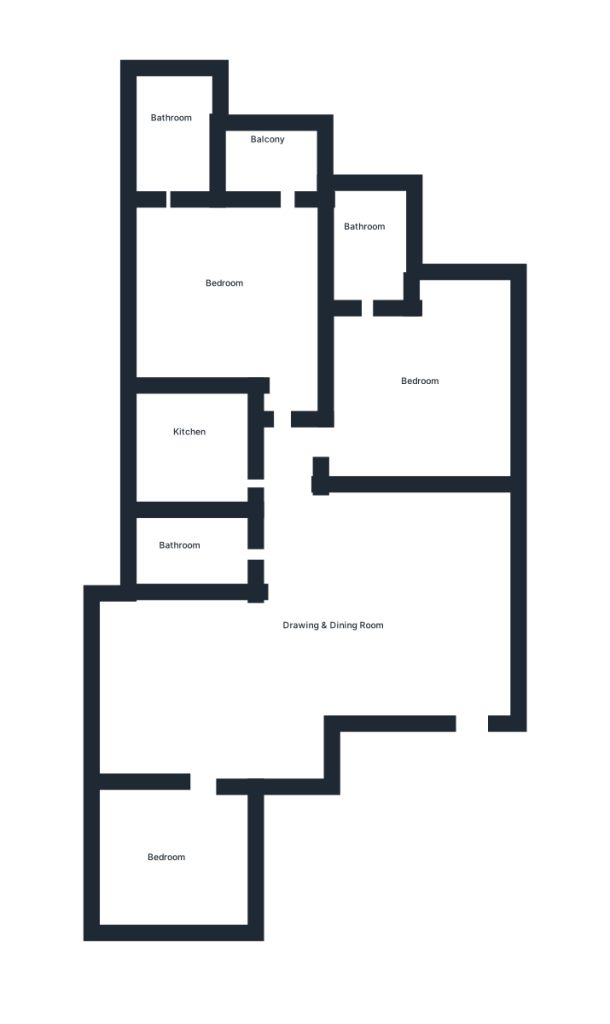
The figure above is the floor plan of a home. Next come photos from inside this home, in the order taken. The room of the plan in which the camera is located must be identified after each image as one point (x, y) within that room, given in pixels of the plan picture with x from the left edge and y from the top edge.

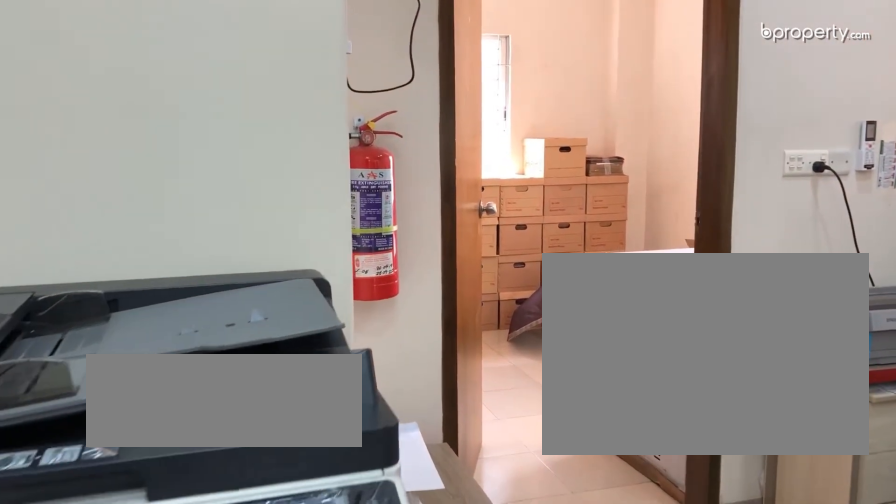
(341, 608)
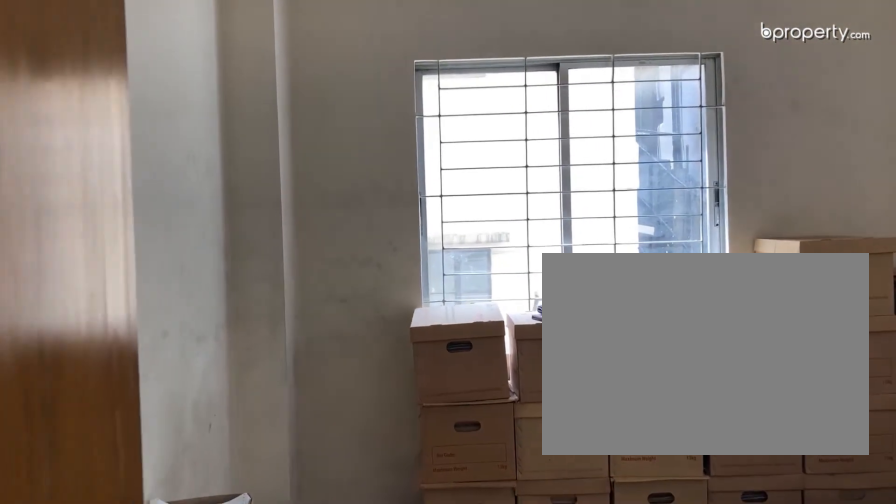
(183, 856)
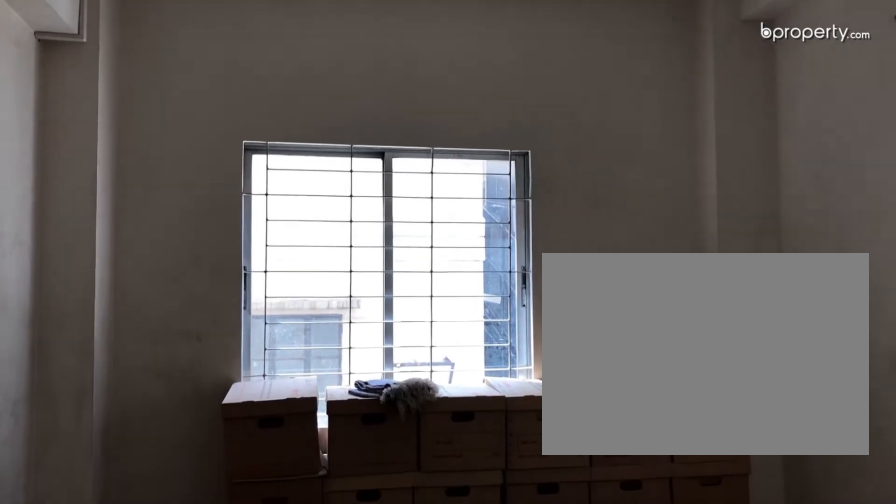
(183, 856)
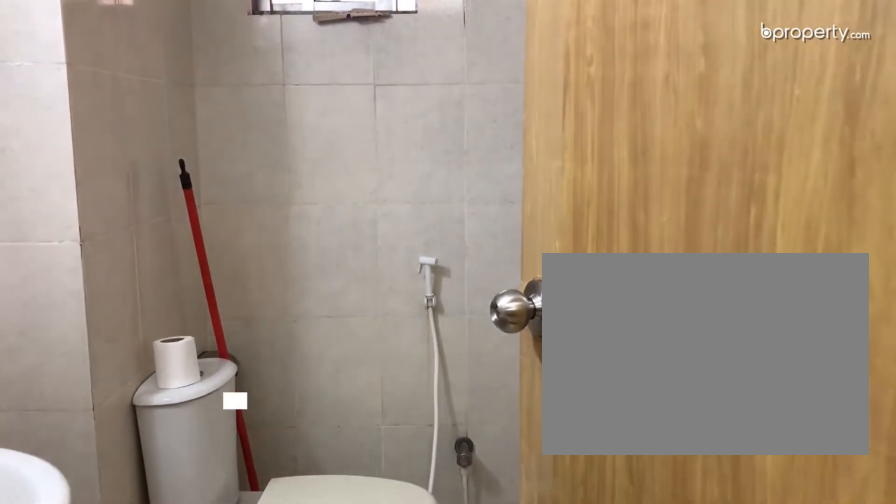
(281, 546)
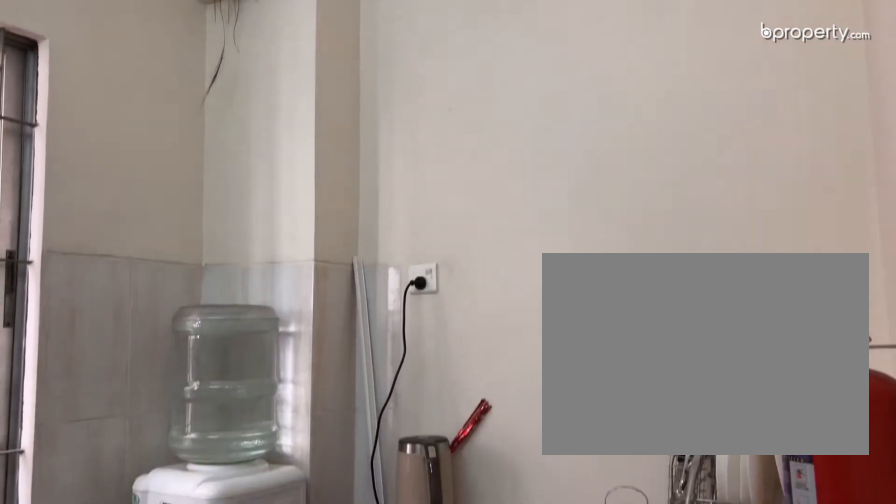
(200, 442)
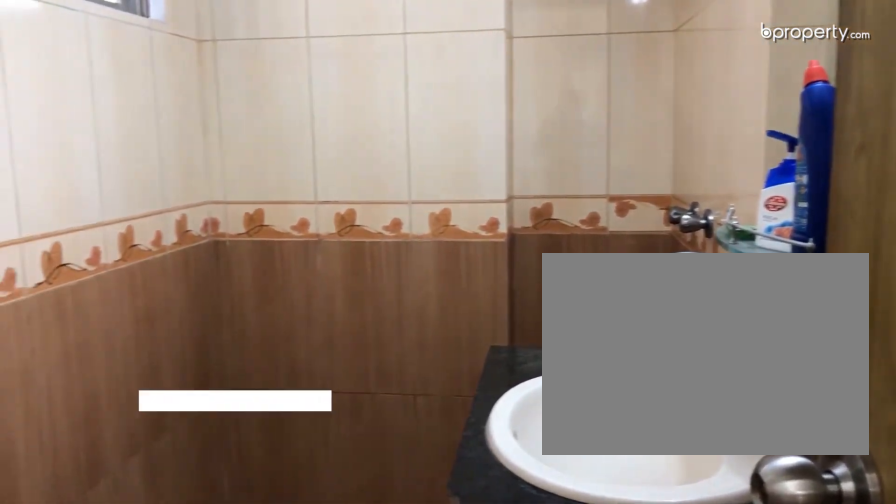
(177, 120)
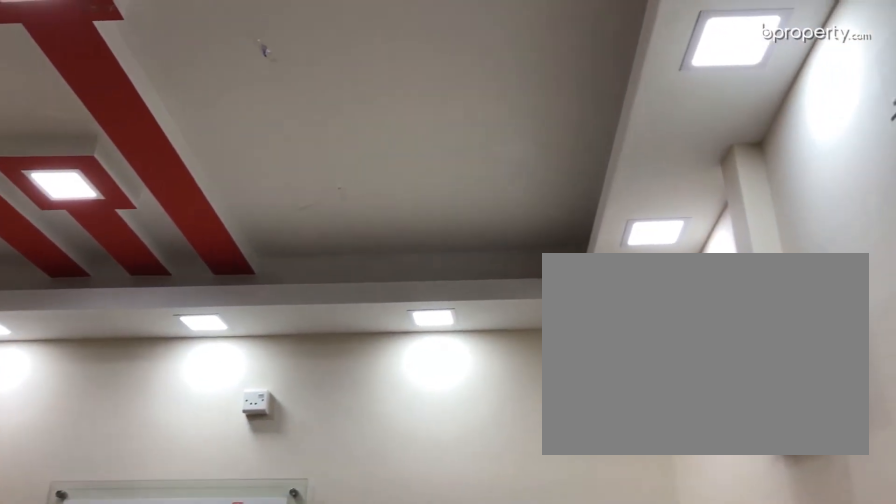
(422, 373)
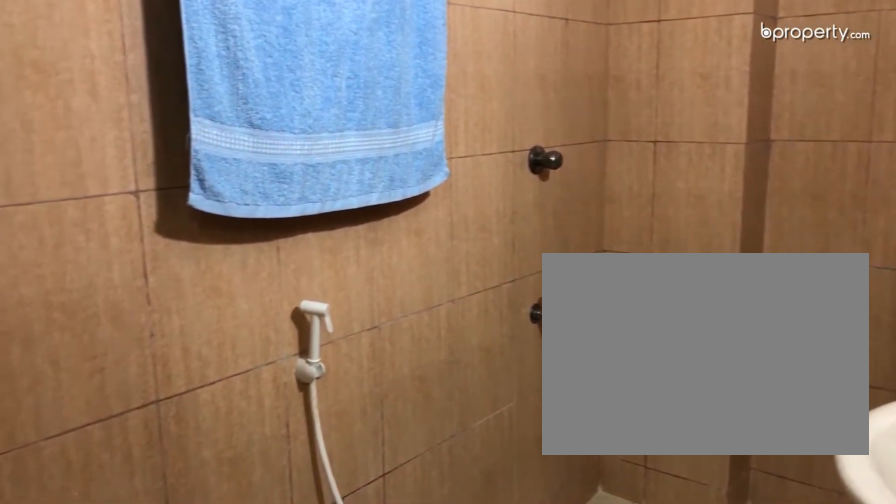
(364, 250)
